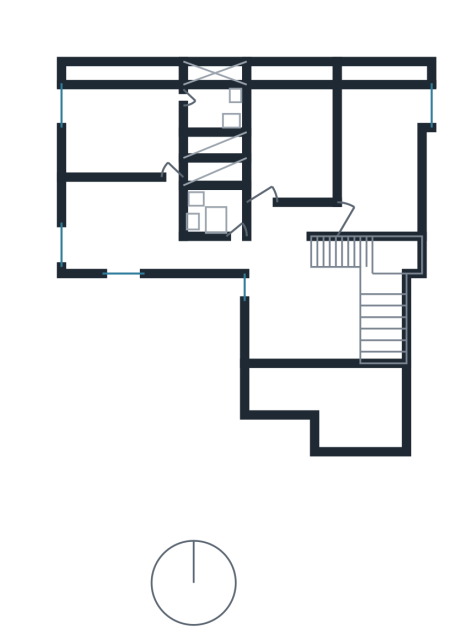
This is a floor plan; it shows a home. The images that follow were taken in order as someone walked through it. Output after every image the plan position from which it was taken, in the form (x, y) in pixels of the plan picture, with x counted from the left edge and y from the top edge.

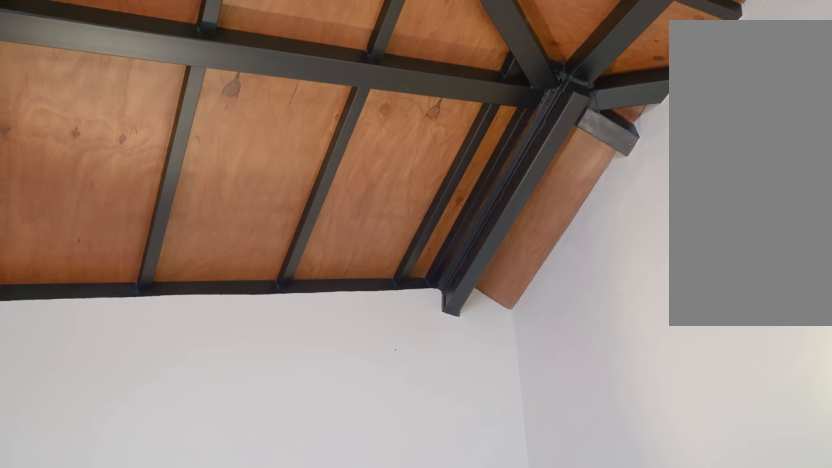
(161, 118)
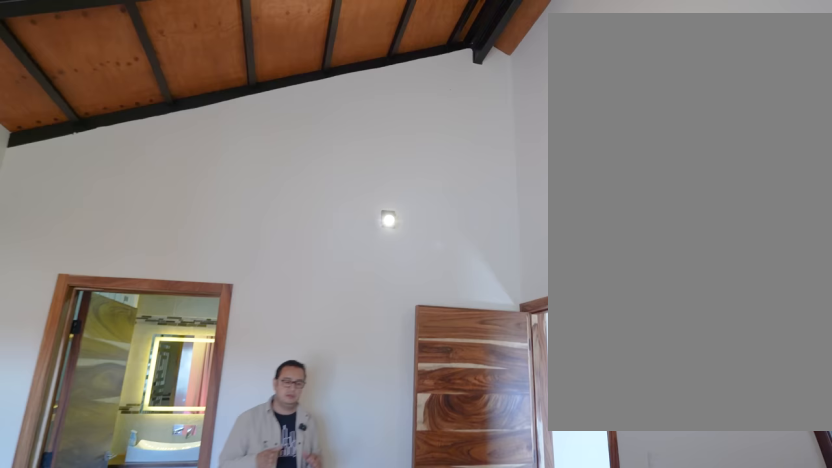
(161, 119)
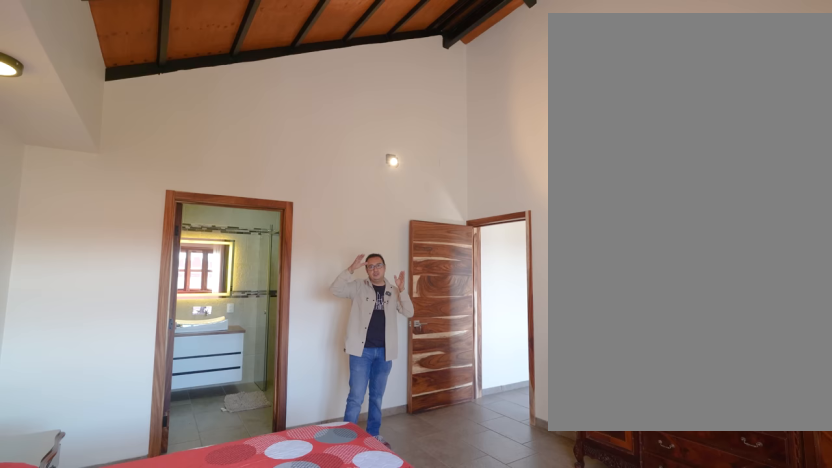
(120, 119)
